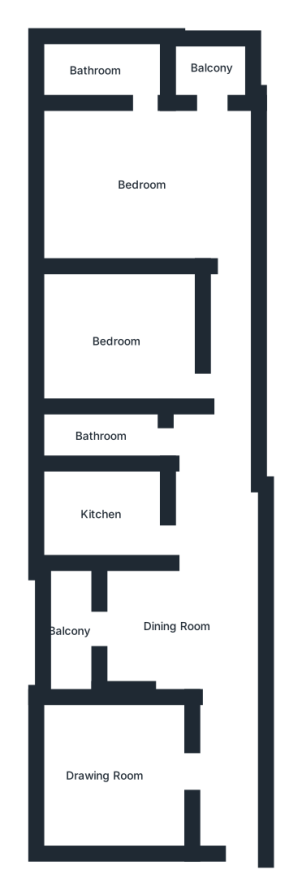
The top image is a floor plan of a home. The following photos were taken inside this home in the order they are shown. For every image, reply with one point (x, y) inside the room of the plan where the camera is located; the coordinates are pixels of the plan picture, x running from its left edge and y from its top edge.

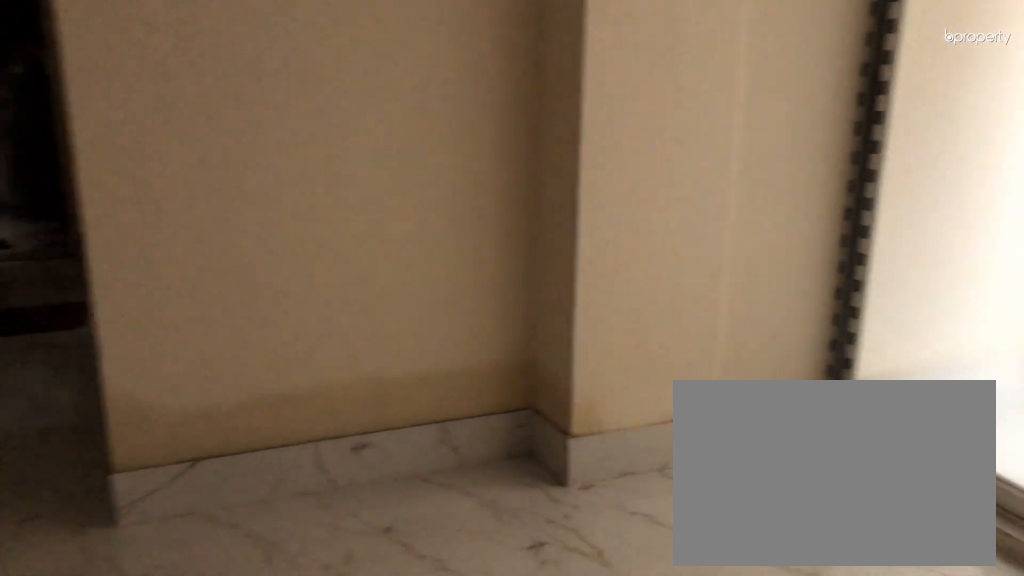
(176, 627)
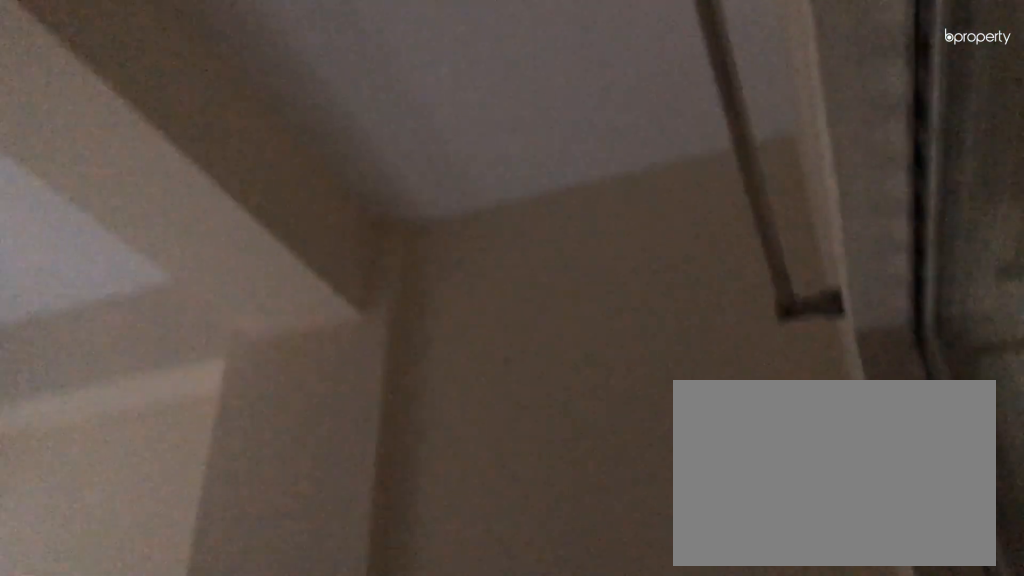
(105, 779)
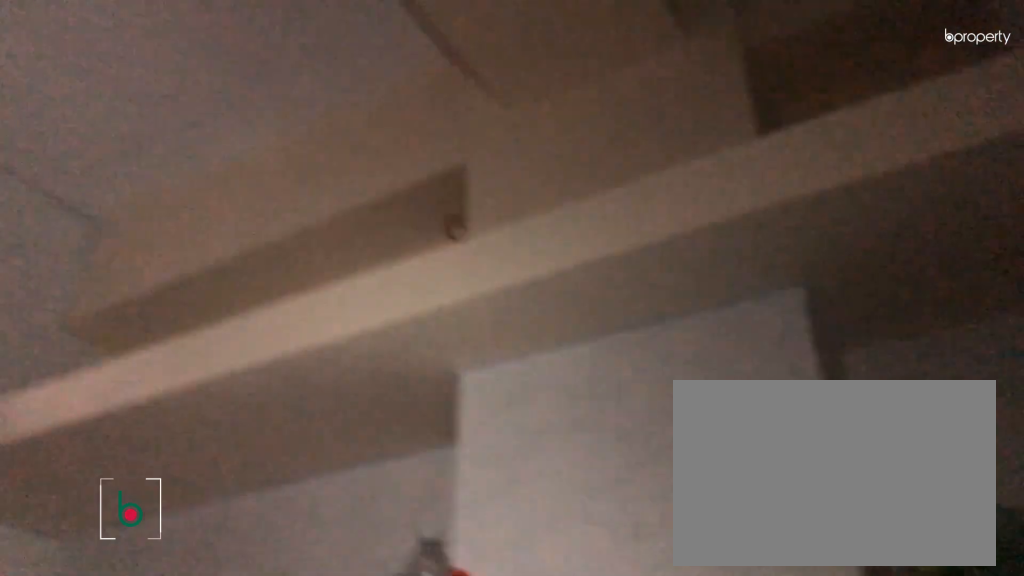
(98, 516)
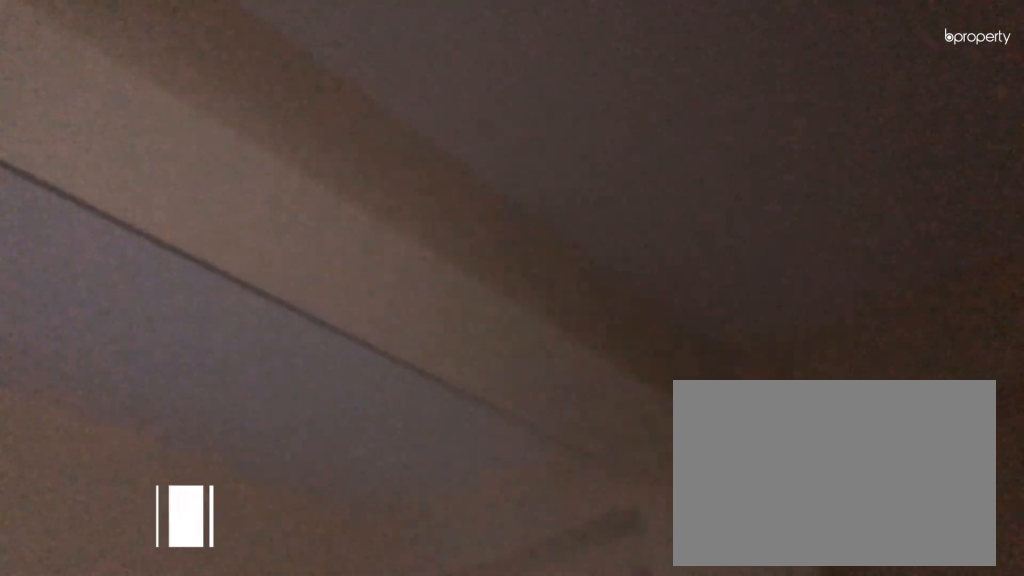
(118, 337)
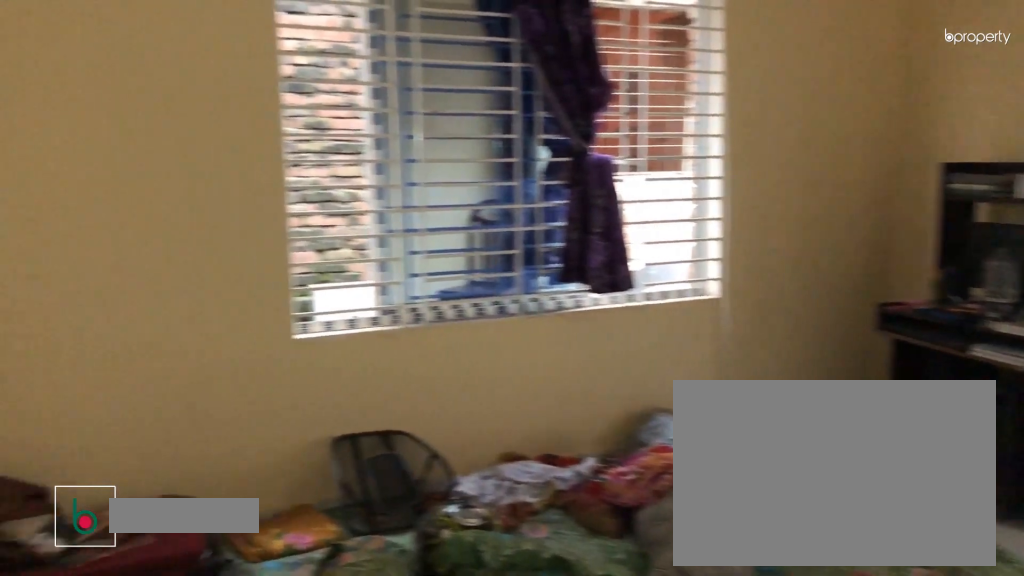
(137, 183)
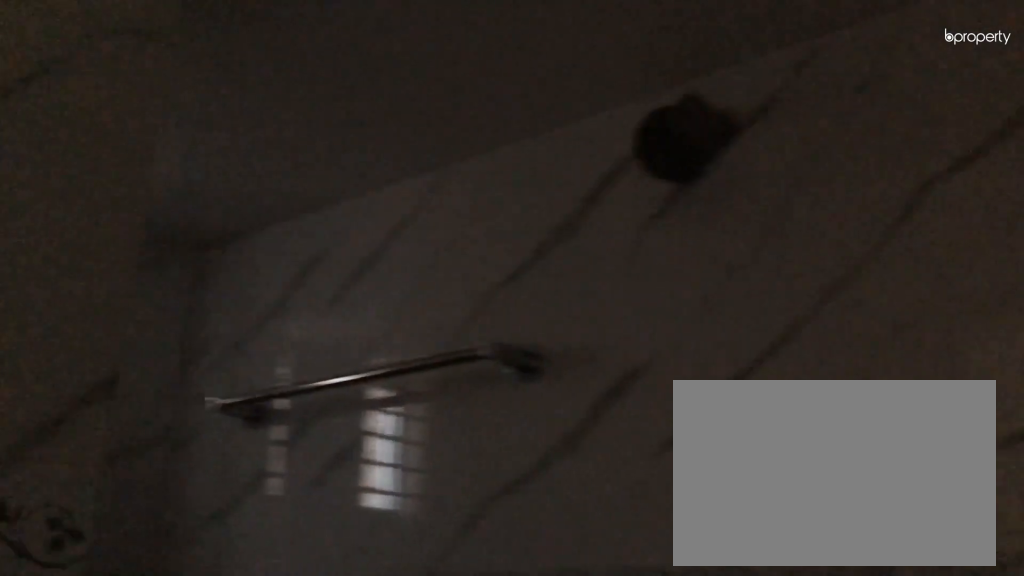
(99, 68)
